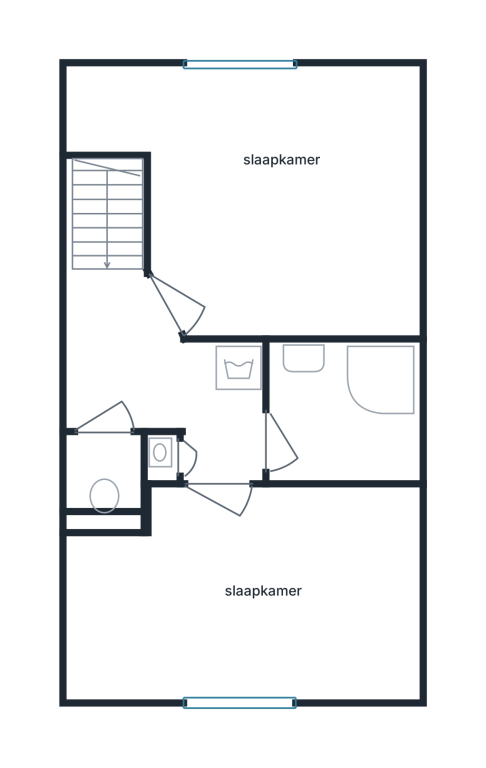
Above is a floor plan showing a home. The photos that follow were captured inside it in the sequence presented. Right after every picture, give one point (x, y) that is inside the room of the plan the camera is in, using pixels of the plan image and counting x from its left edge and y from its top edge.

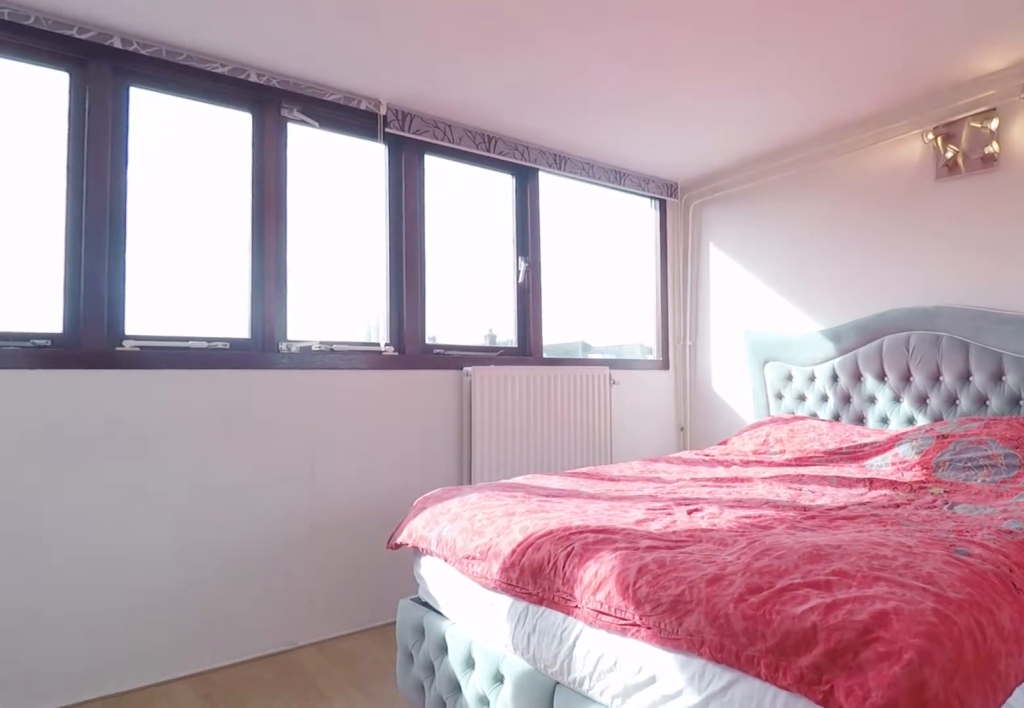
(159, 225)
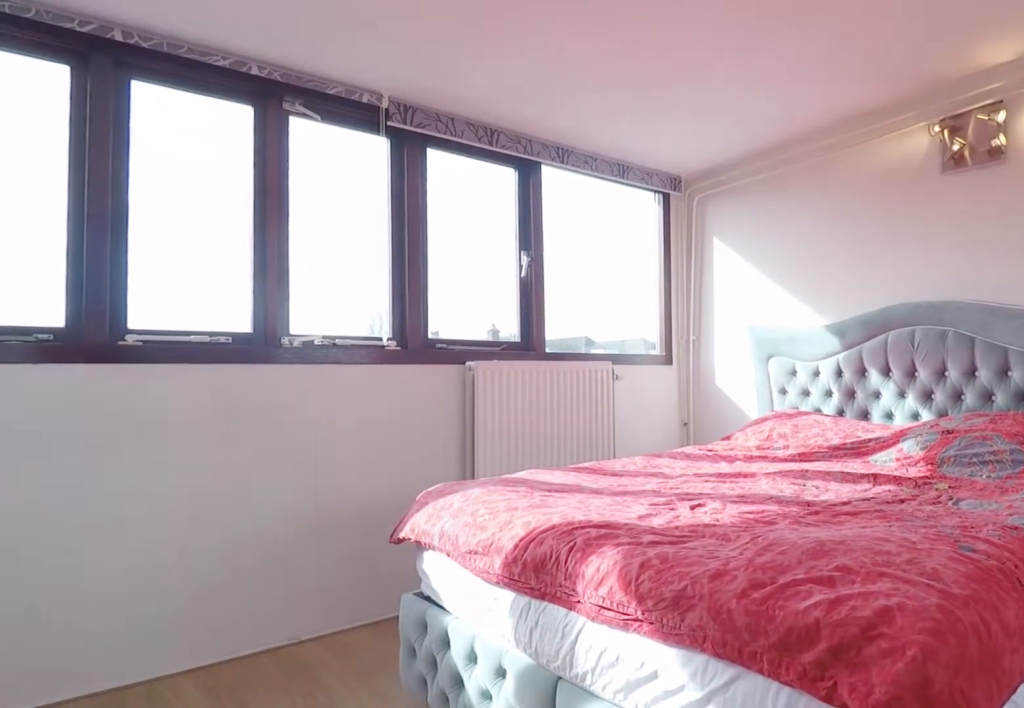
(159, 225)
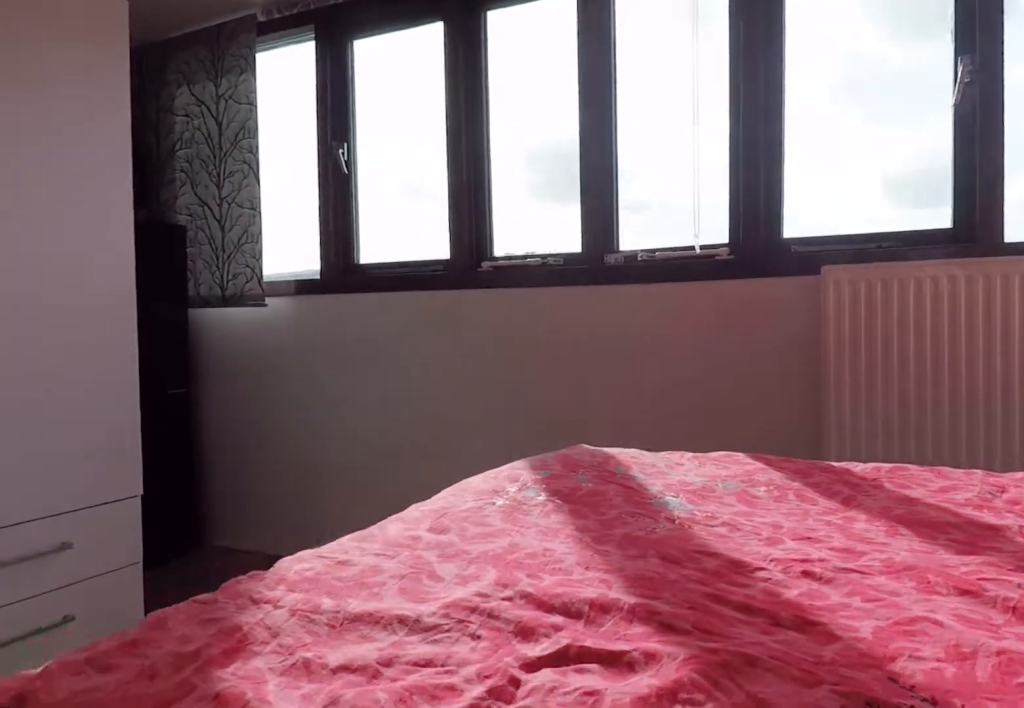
(319, 328)
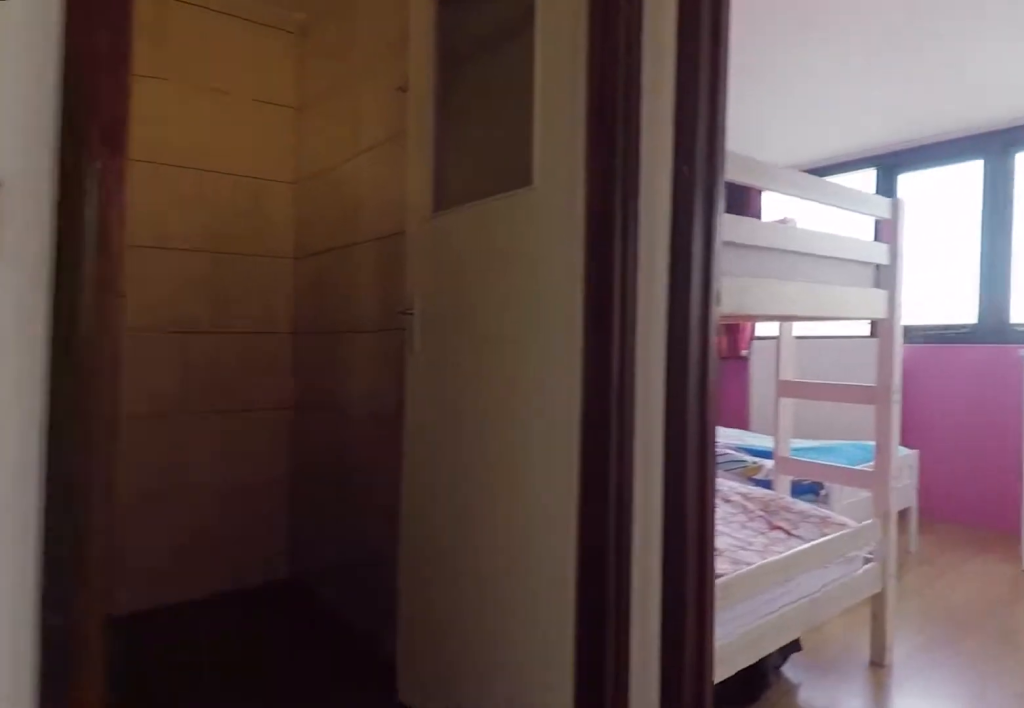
(241, 369)
